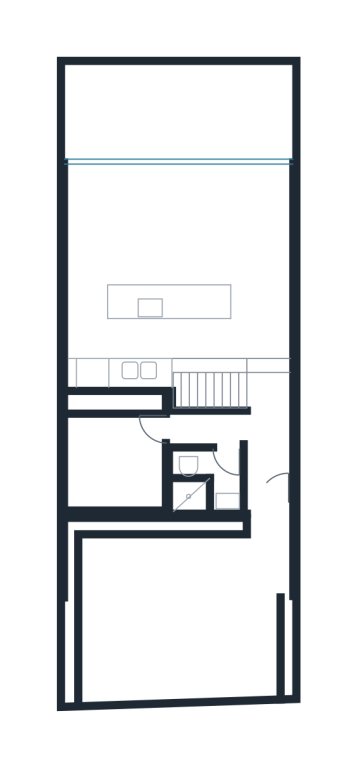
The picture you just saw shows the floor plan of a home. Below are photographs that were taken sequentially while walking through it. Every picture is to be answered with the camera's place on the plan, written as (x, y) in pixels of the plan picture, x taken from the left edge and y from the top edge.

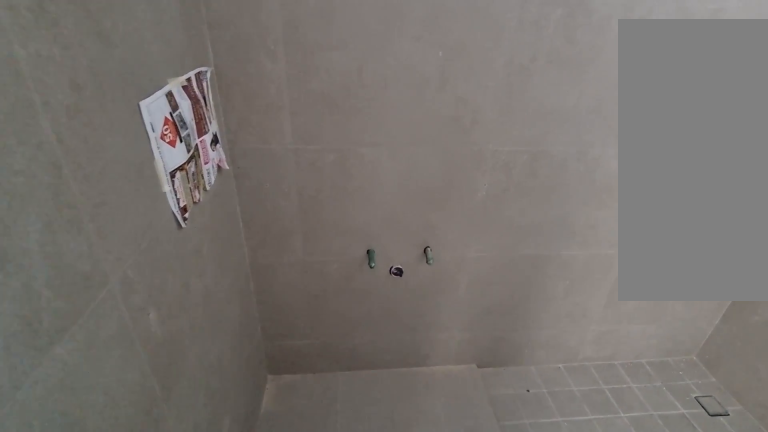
(229, 467)
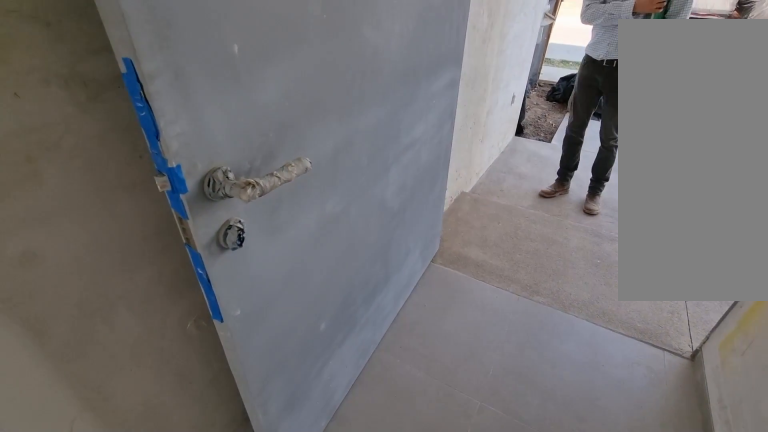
(276, 481)
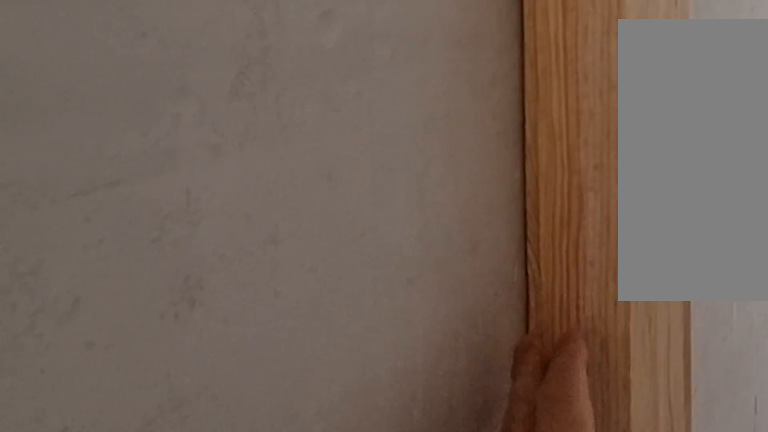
(178, 427)
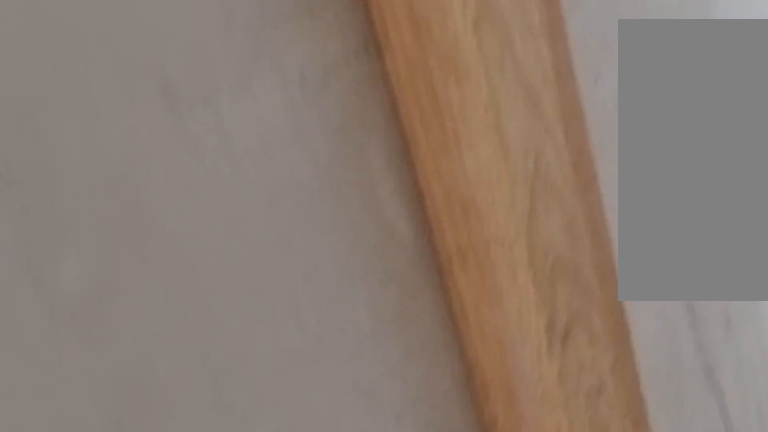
(178, 426)
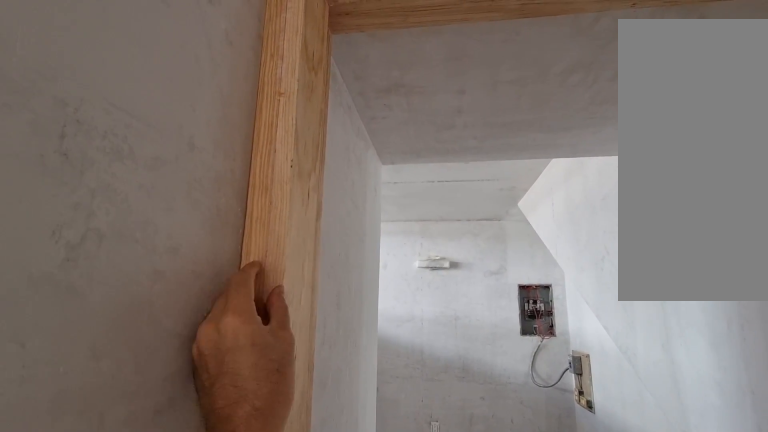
(178, 426)
